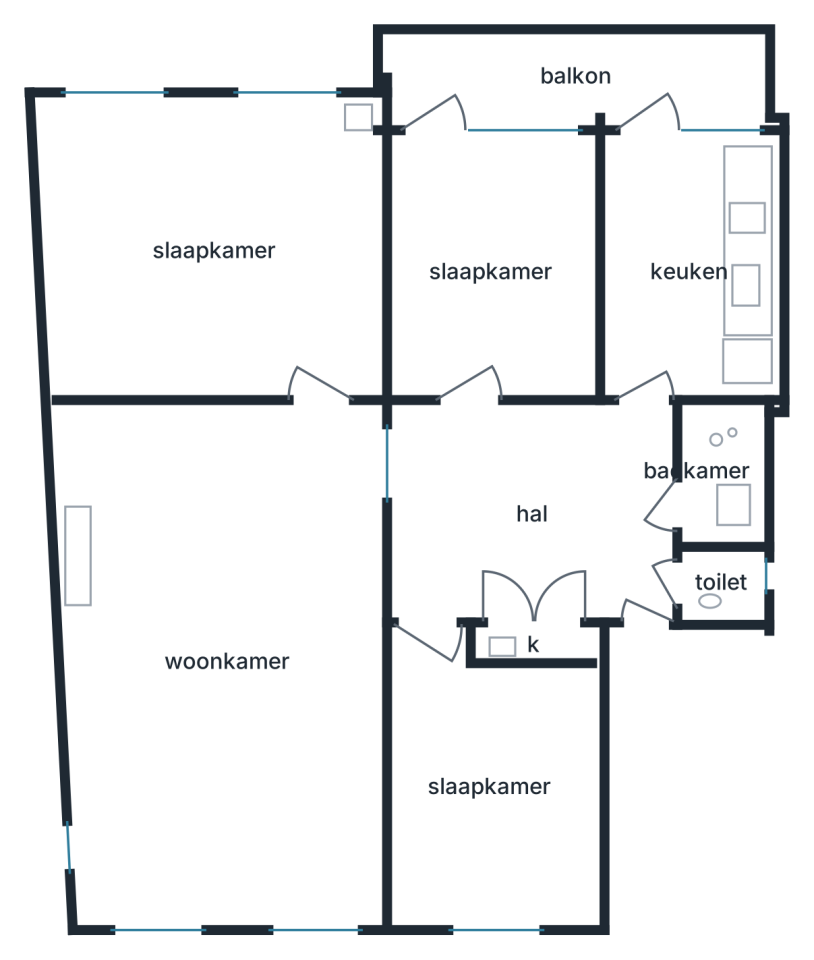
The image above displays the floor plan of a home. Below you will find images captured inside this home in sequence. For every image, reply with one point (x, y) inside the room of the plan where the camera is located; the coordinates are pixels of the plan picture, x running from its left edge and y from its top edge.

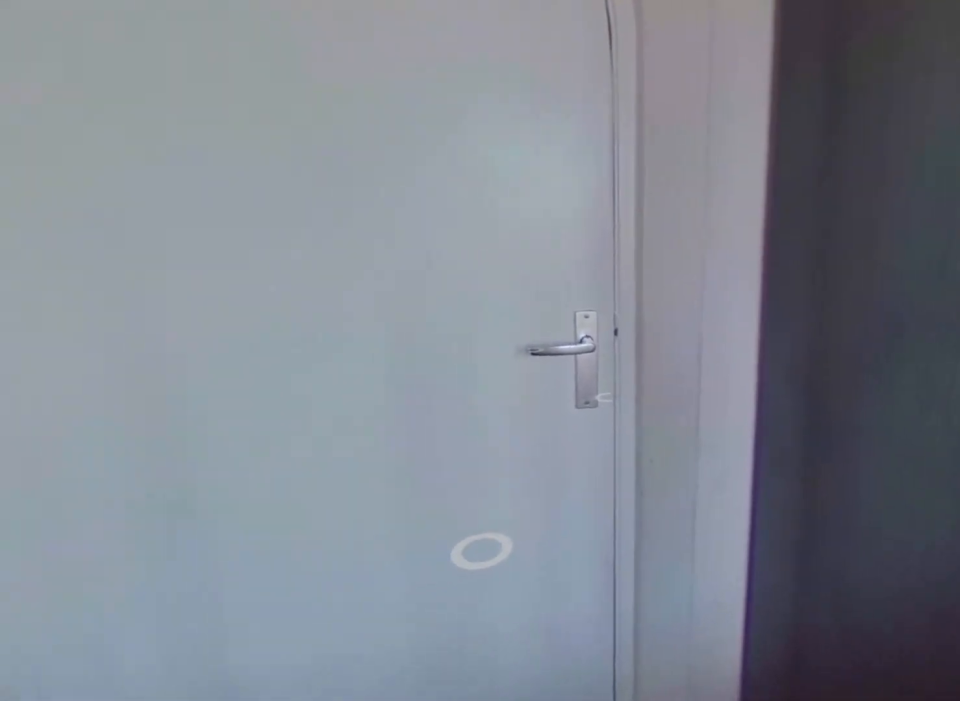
(213, 249)
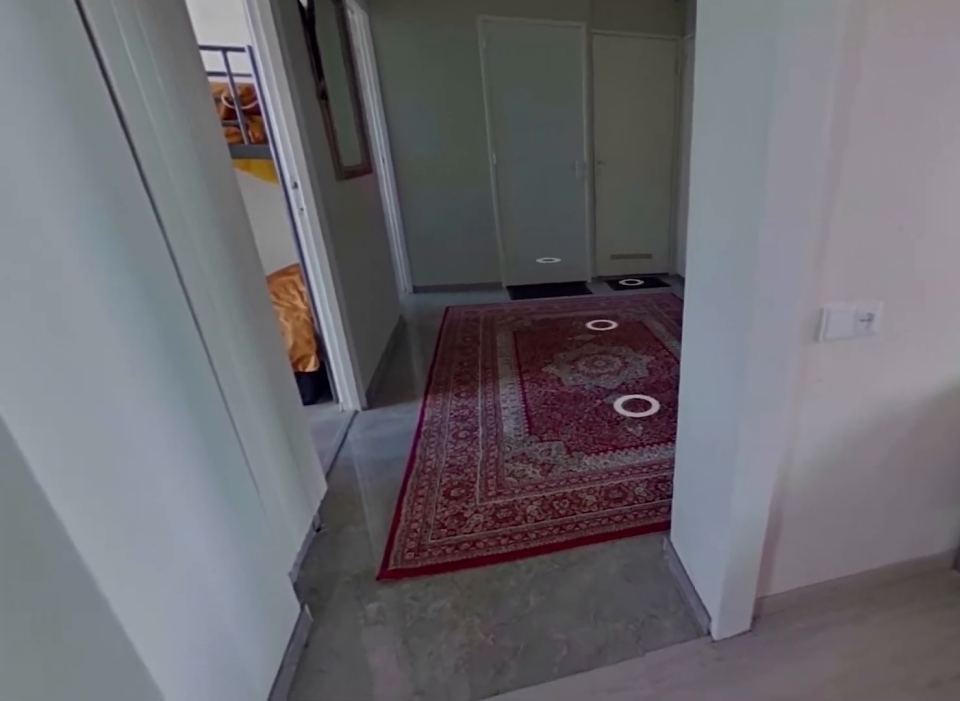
(229, 662)
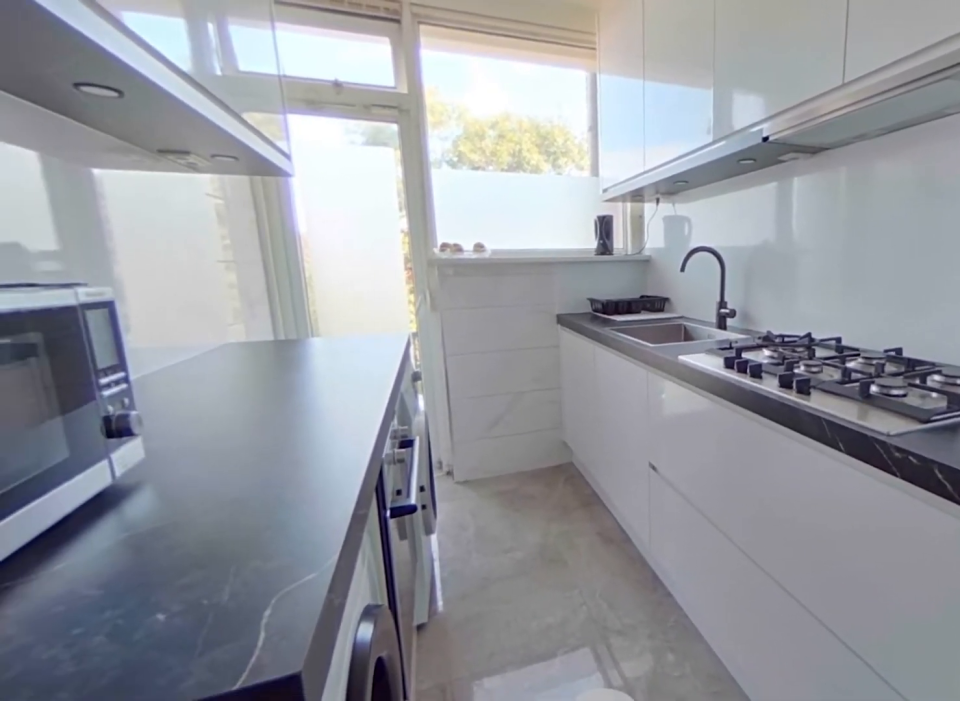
(687, 267)
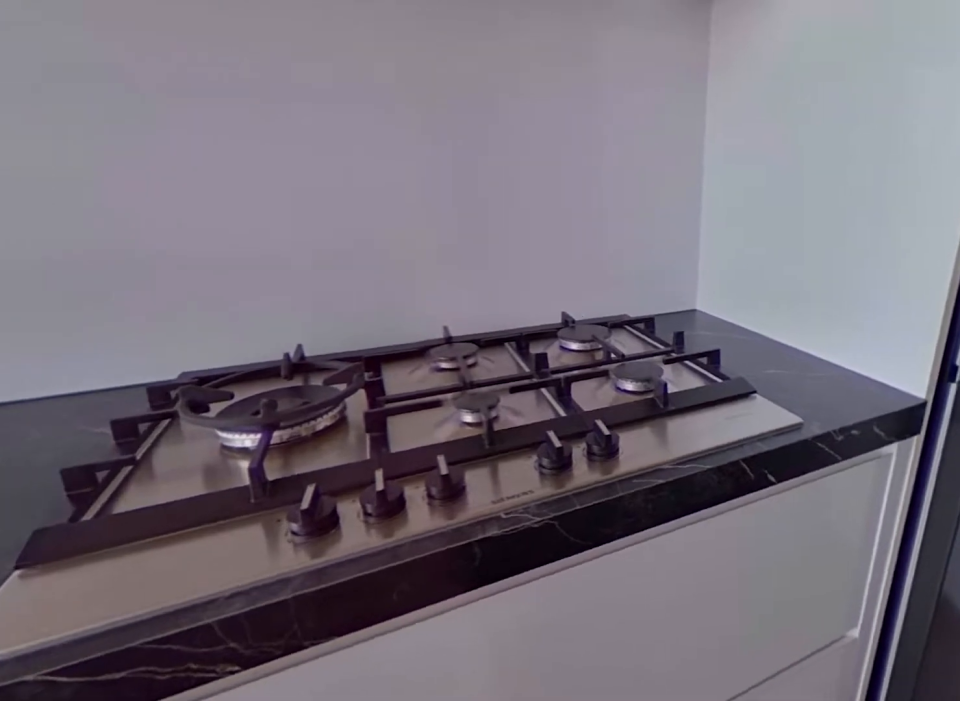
(687, 267)
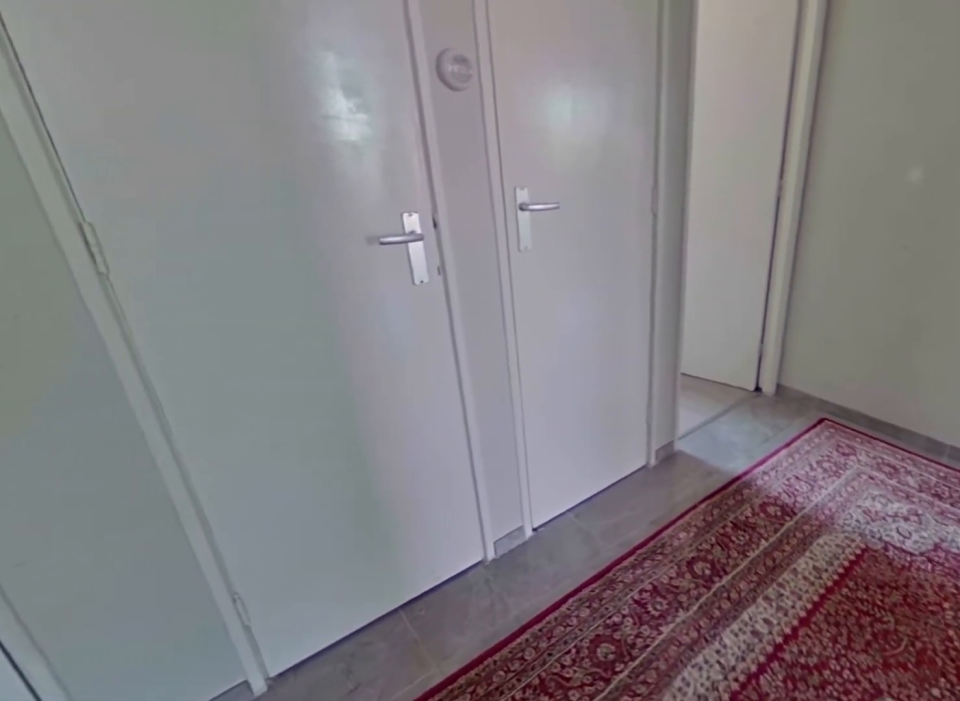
(530, 507)
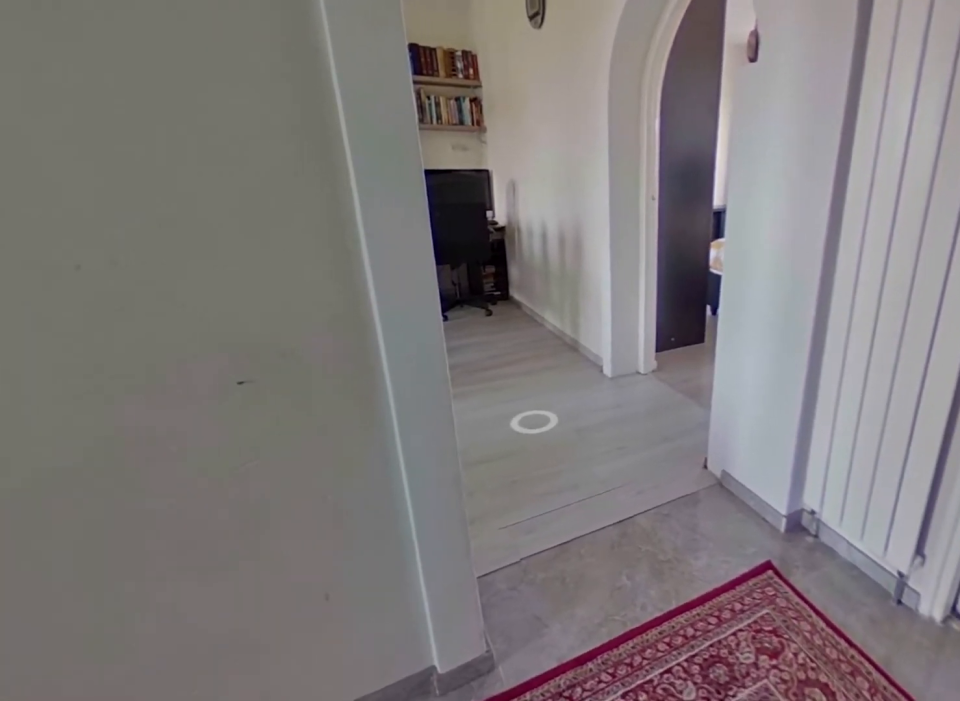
(530, 507)
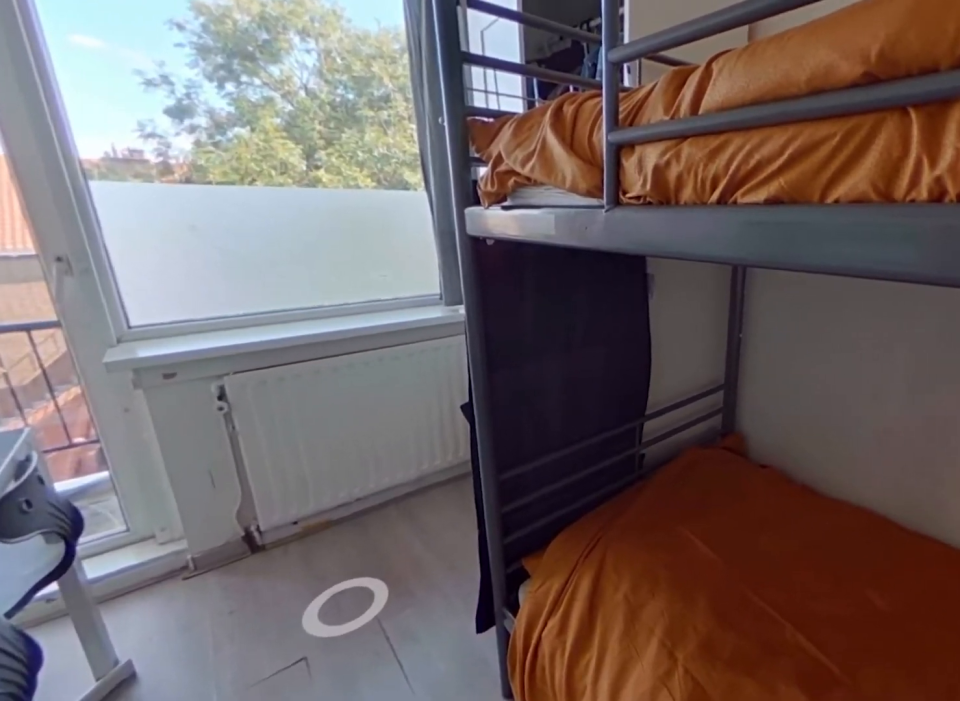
(490, 267)
